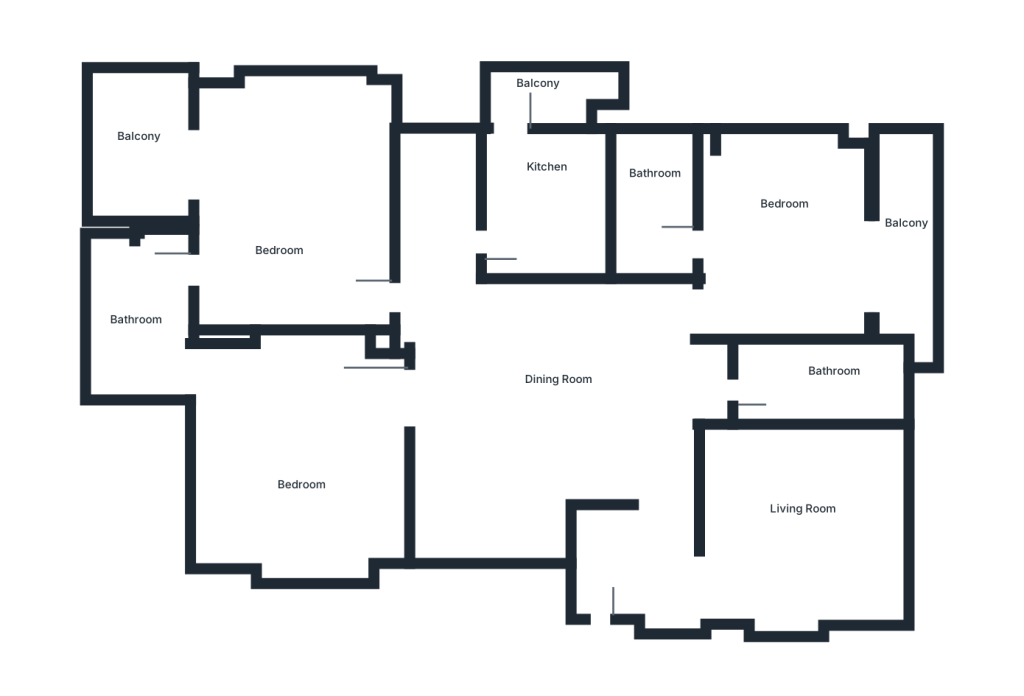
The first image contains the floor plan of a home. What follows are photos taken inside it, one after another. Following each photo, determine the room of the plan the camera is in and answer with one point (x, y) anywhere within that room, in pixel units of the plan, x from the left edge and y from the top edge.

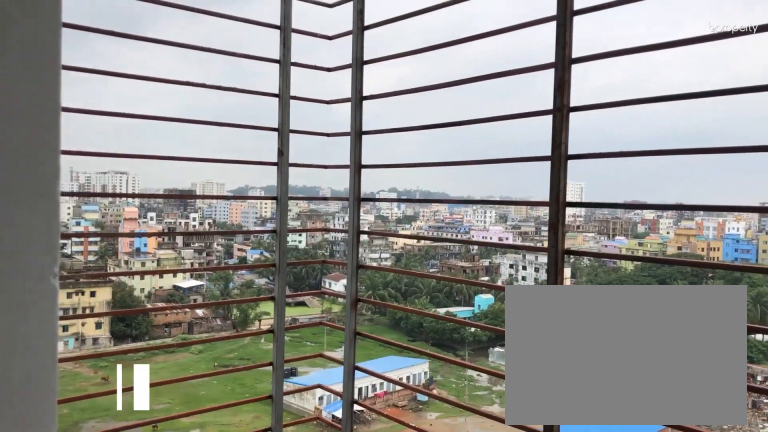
(915, 245)
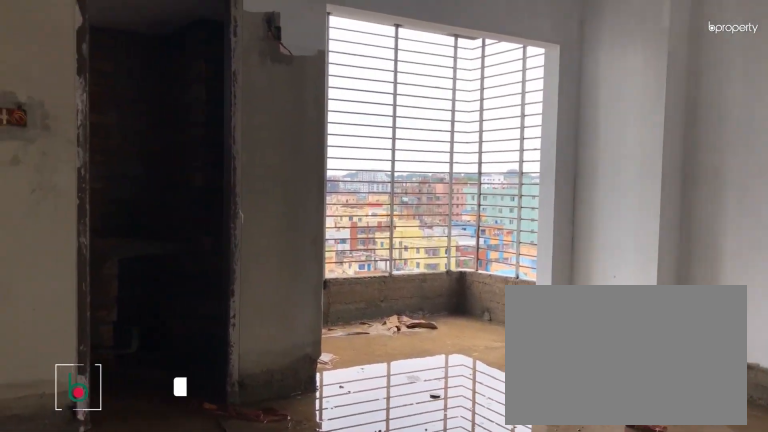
(274, 221)
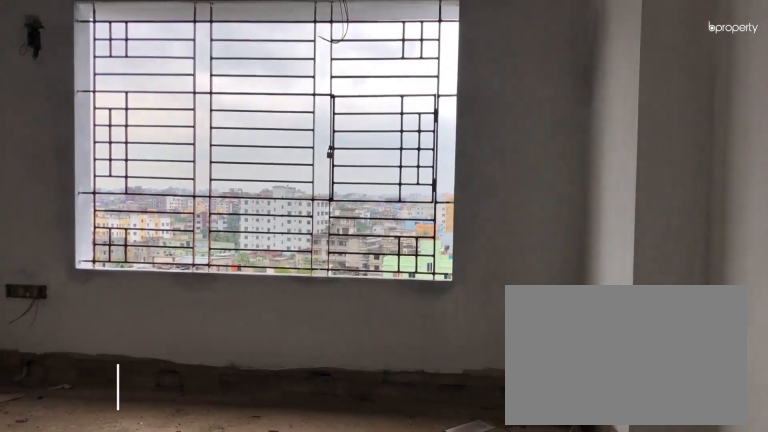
(291, 456)
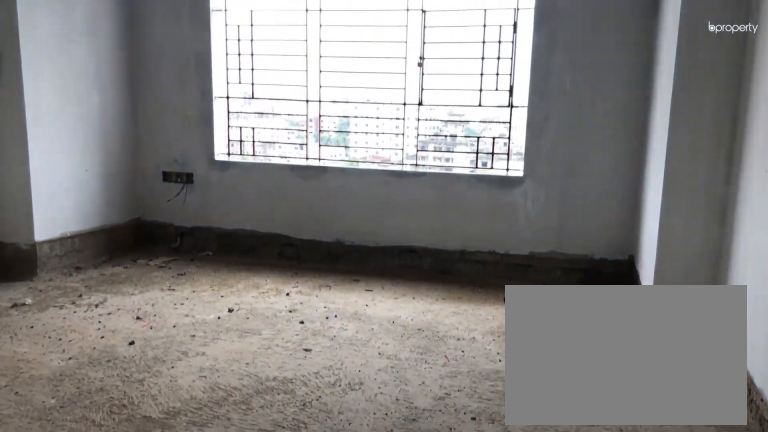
(291, 457)
